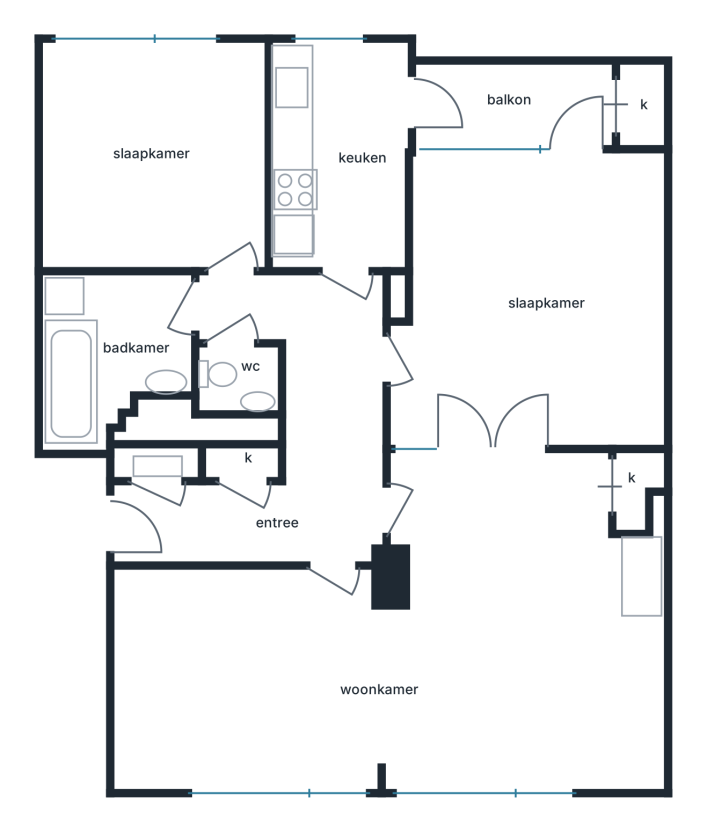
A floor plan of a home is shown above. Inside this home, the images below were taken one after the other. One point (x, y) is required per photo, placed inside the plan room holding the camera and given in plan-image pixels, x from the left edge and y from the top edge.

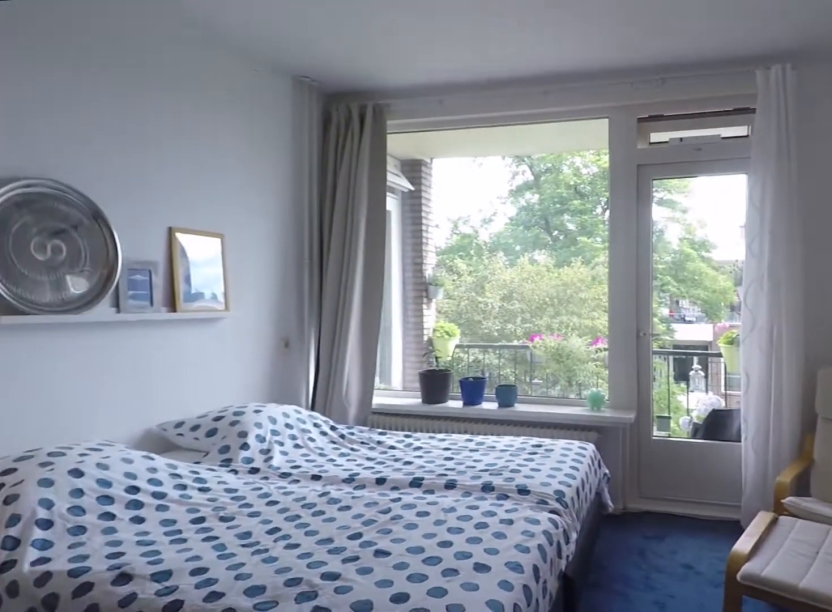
(532, 303)
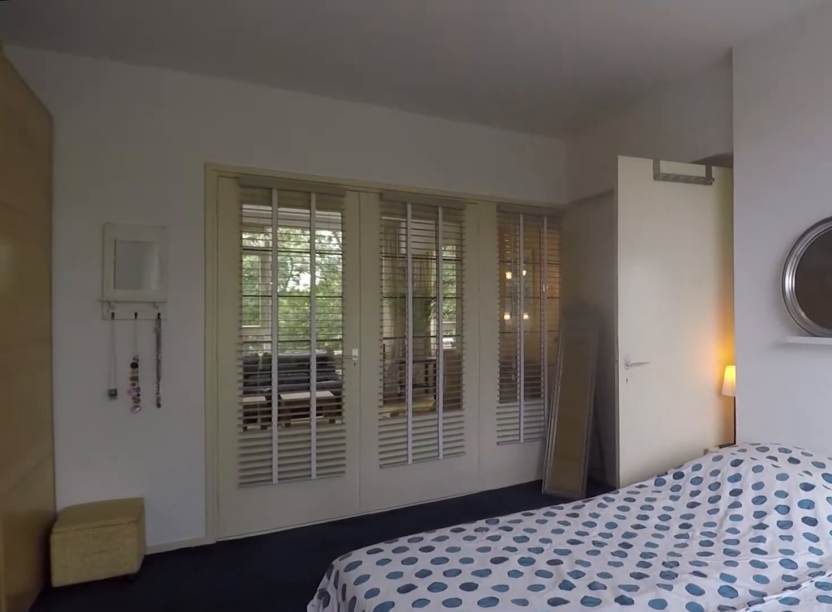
(532, 303)
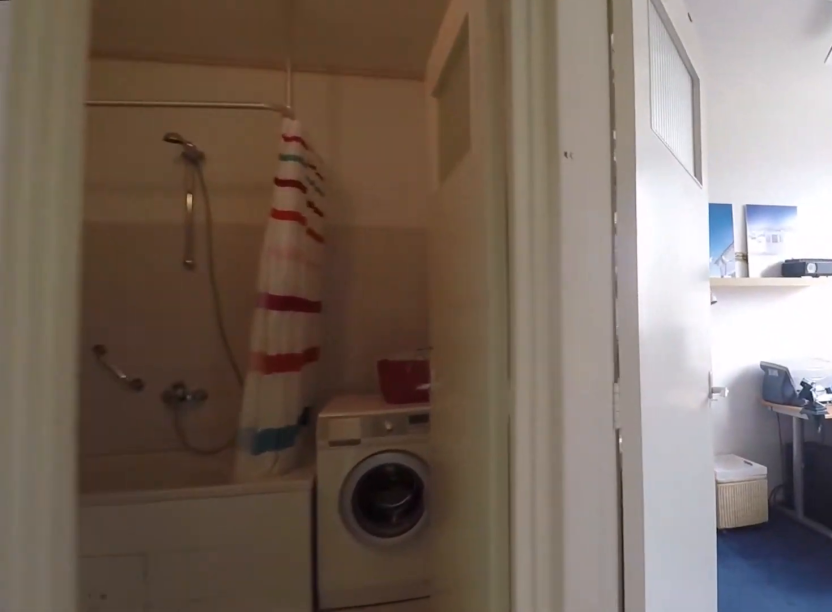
(305, 481)
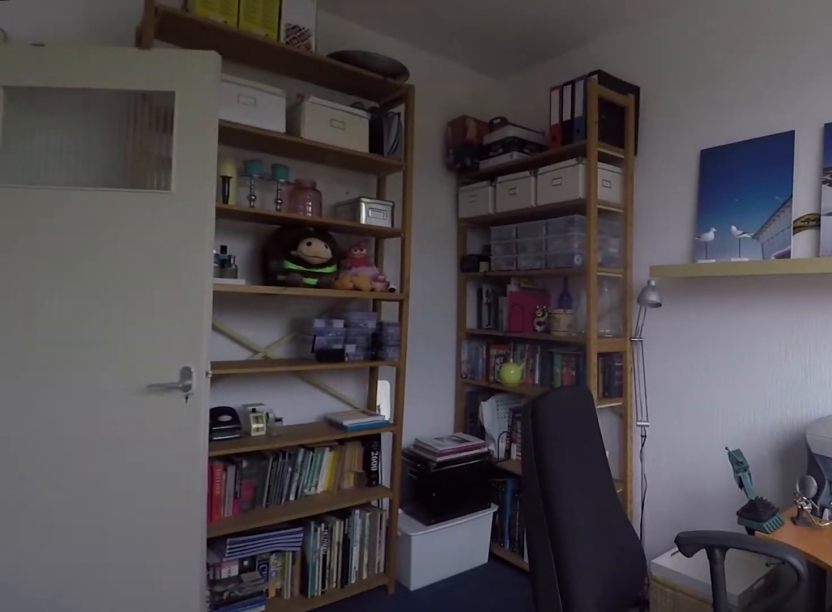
(157, 156)
